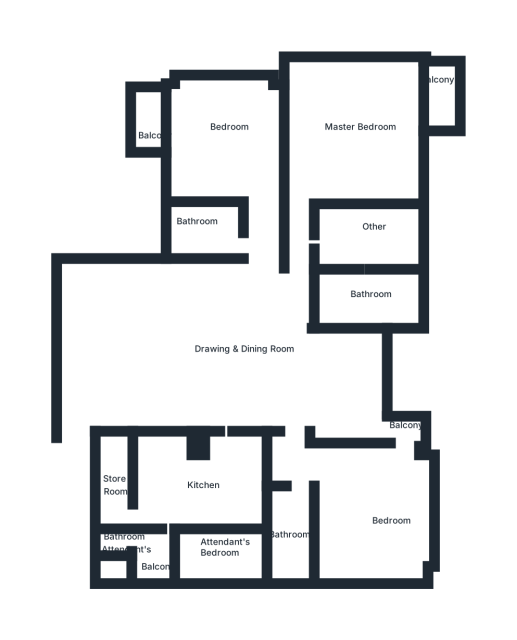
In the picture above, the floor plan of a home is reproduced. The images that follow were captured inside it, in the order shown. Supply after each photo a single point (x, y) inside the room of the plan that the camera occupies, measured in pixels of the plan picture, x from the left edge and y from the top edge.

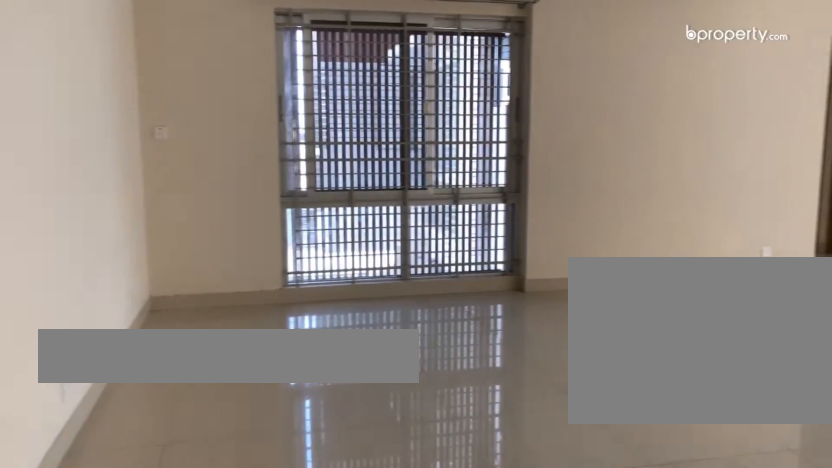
(206, 360)
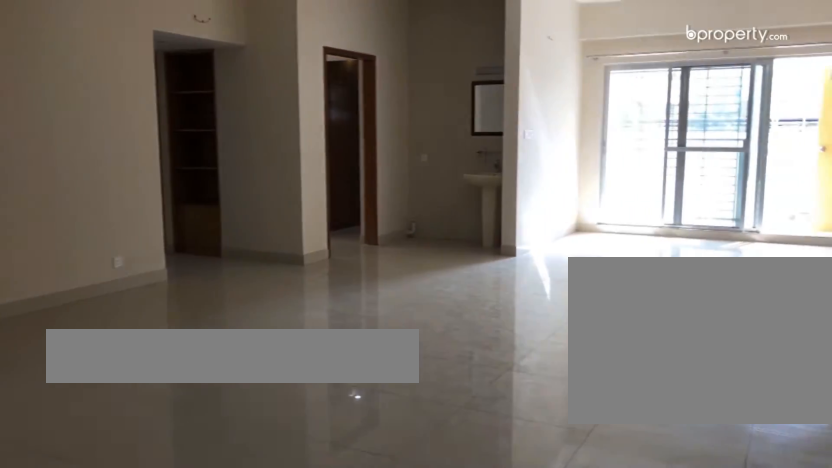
(206, 360)
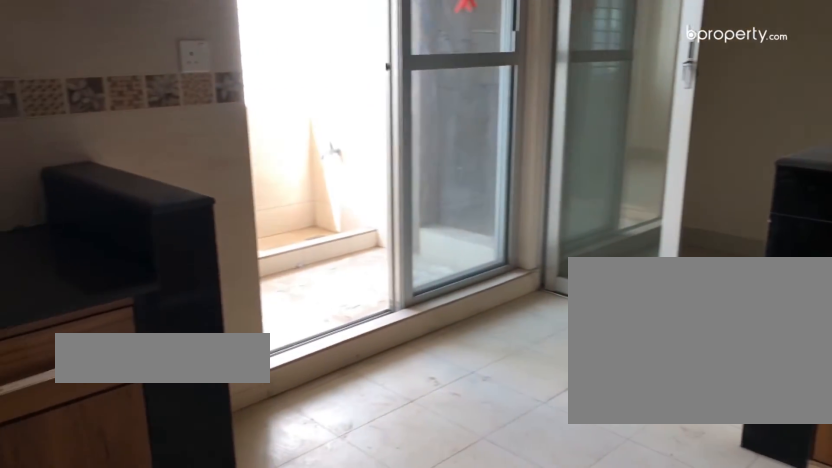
(221, 488)
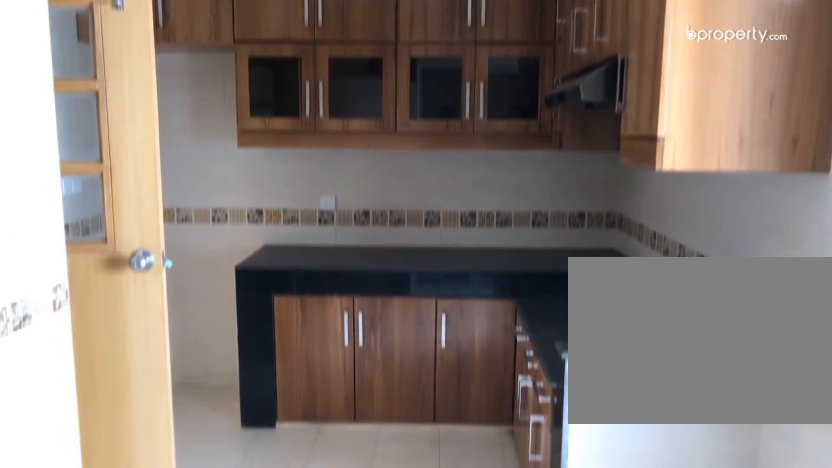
(222, 485)
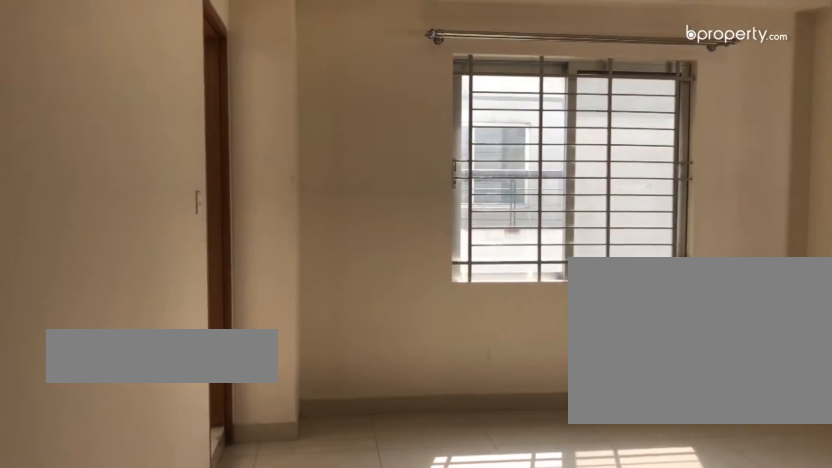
(378, 509)
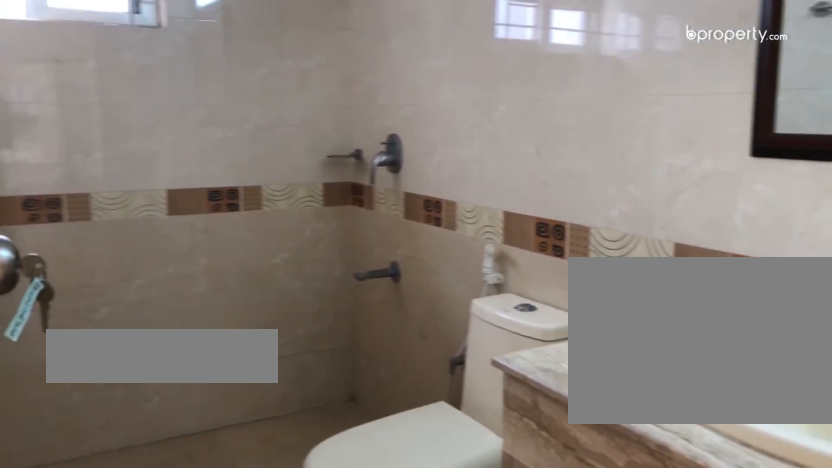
(285, 531)
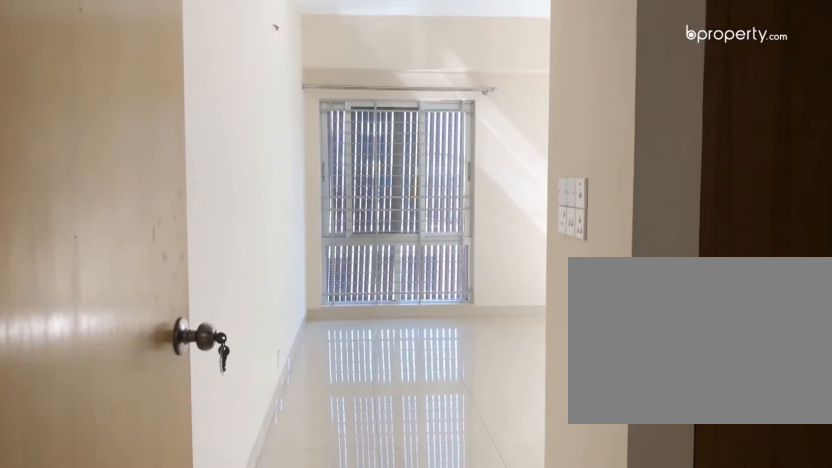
(299, 287)
